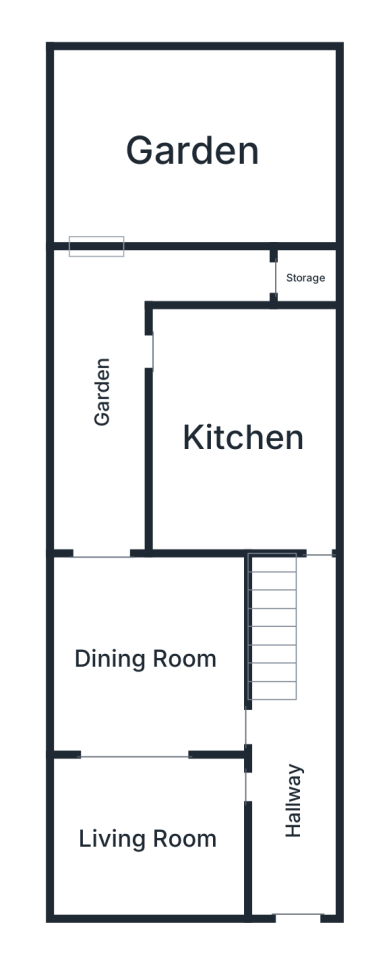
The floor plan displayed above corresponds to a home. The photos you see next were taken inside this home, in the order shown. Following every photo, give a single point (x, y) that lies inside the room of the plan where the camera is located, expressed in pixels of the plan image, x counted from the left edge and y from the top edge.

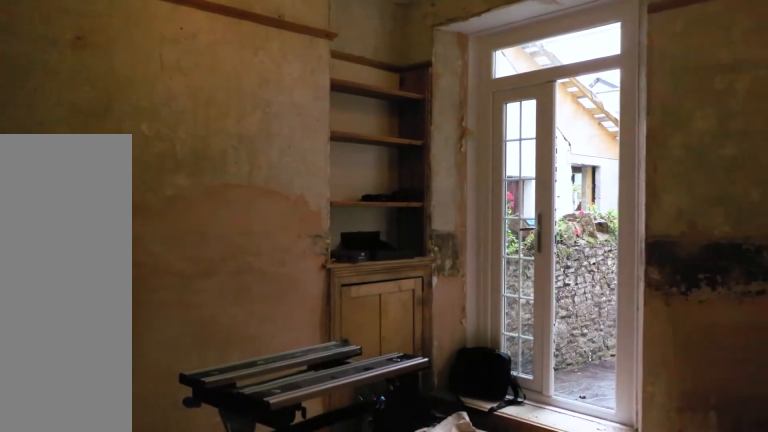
(157, 648)
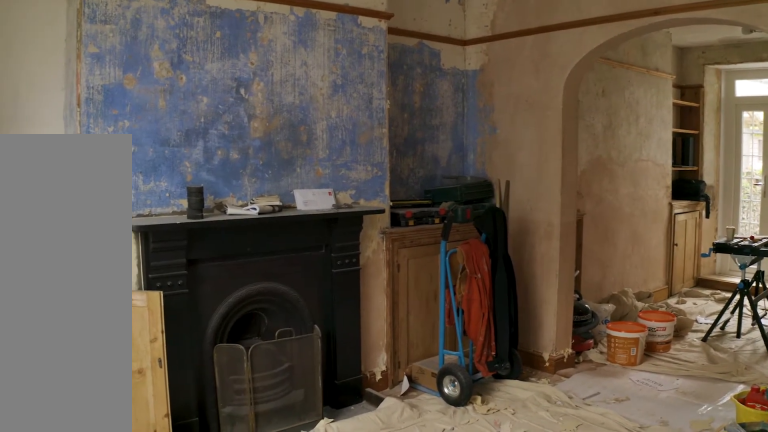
(152, 835)
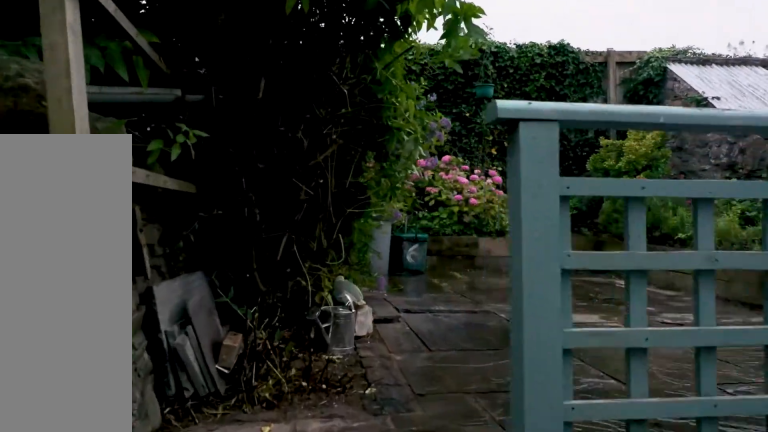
(127, 374)
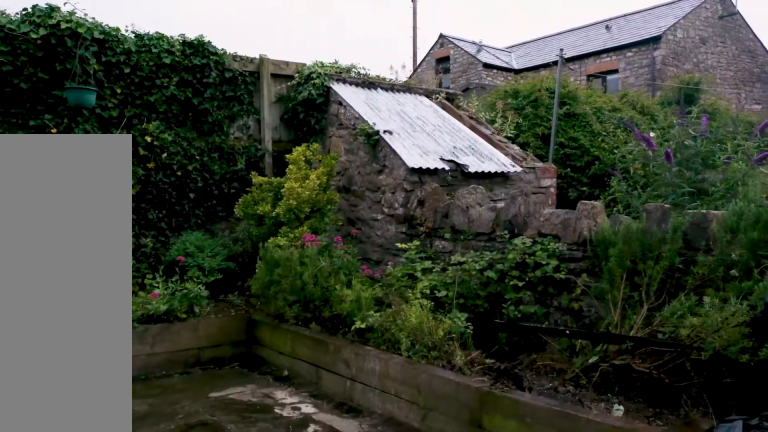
(195, 146)
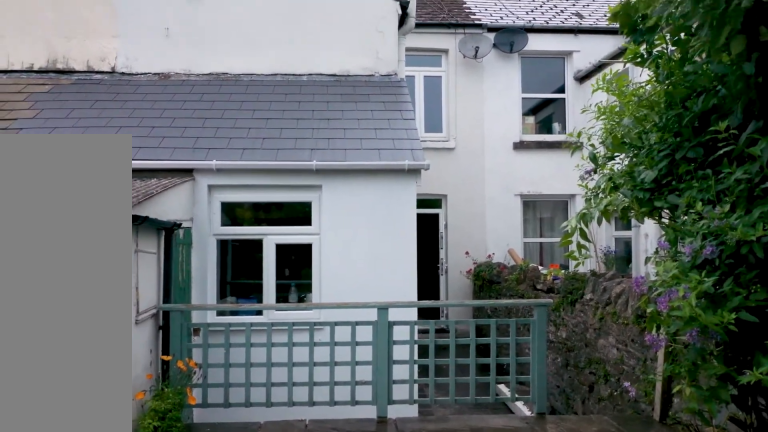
(195, 146)
